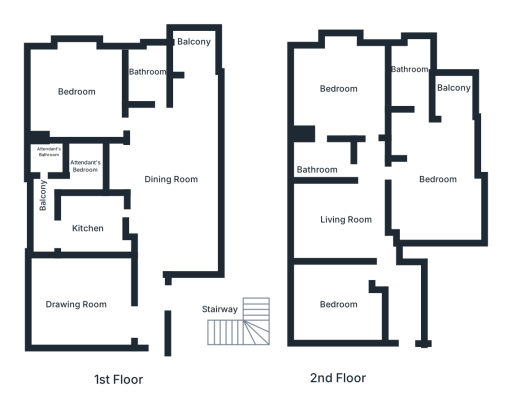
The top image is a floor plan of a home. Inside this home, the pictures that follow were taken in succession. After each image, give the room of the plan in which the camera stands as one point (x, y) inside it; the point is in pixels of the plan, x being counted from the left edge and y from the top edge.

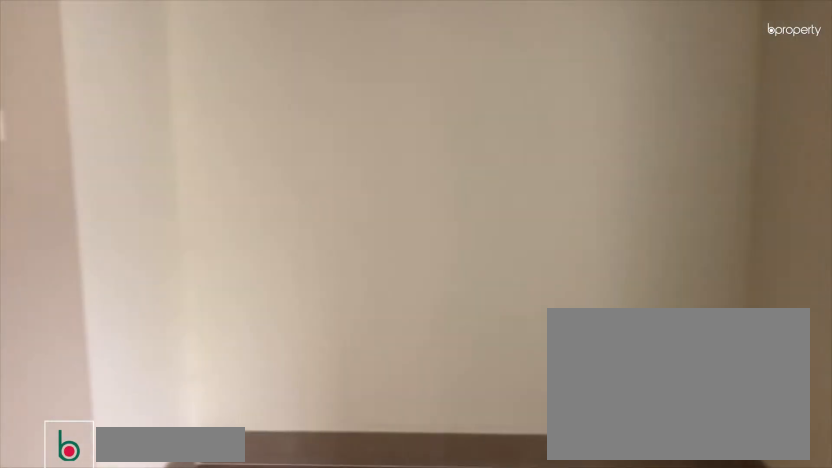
(172, 172)
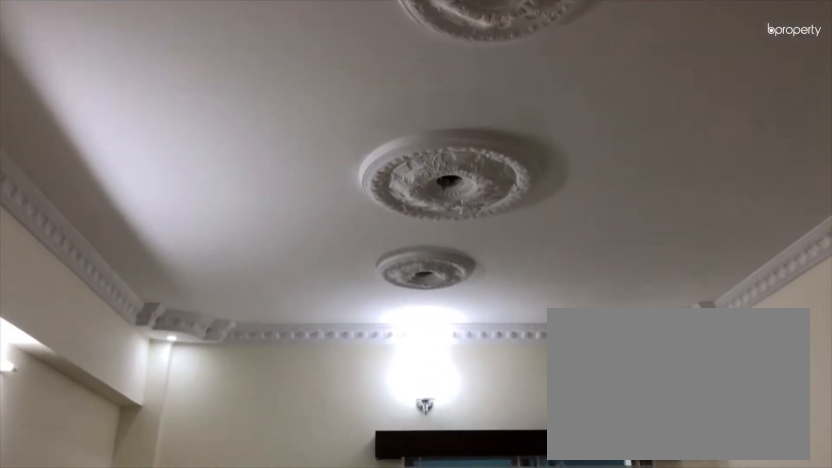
(79, 297)
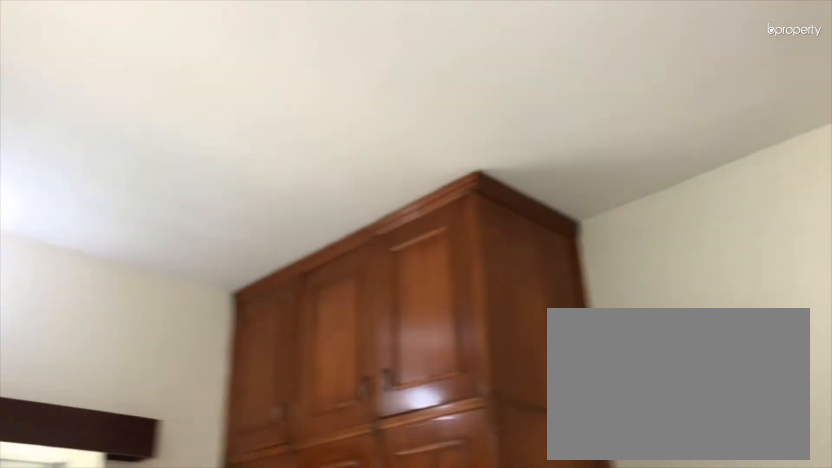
(79, 91)
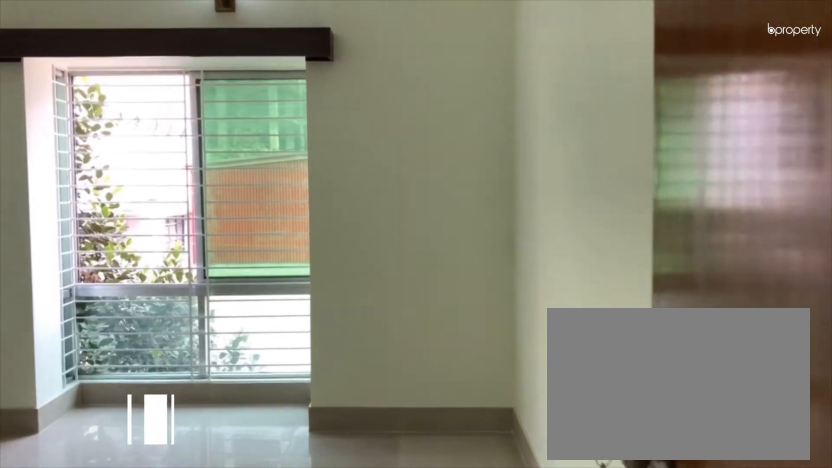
(331, 83)
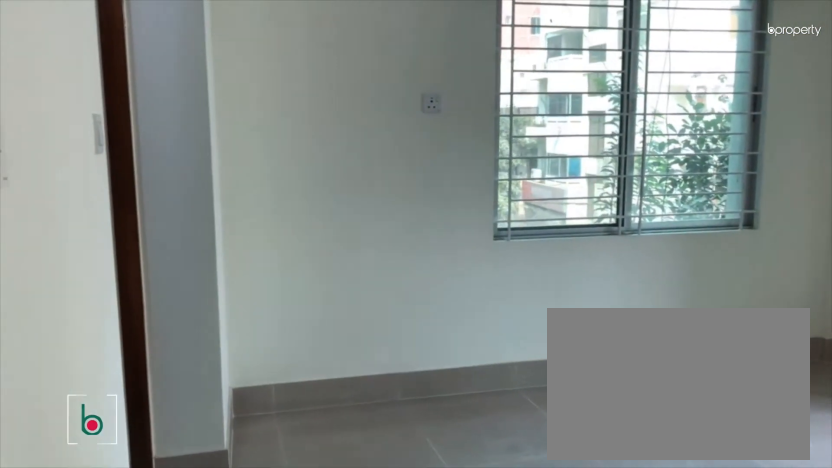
(331, 83)
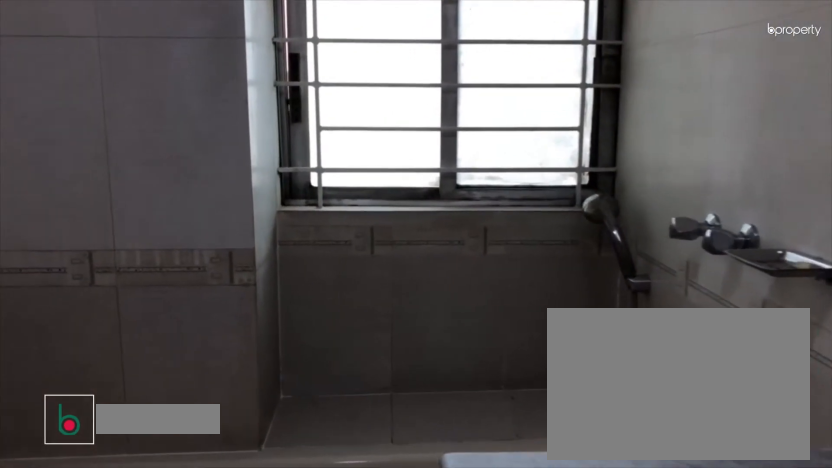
(407, 75)
